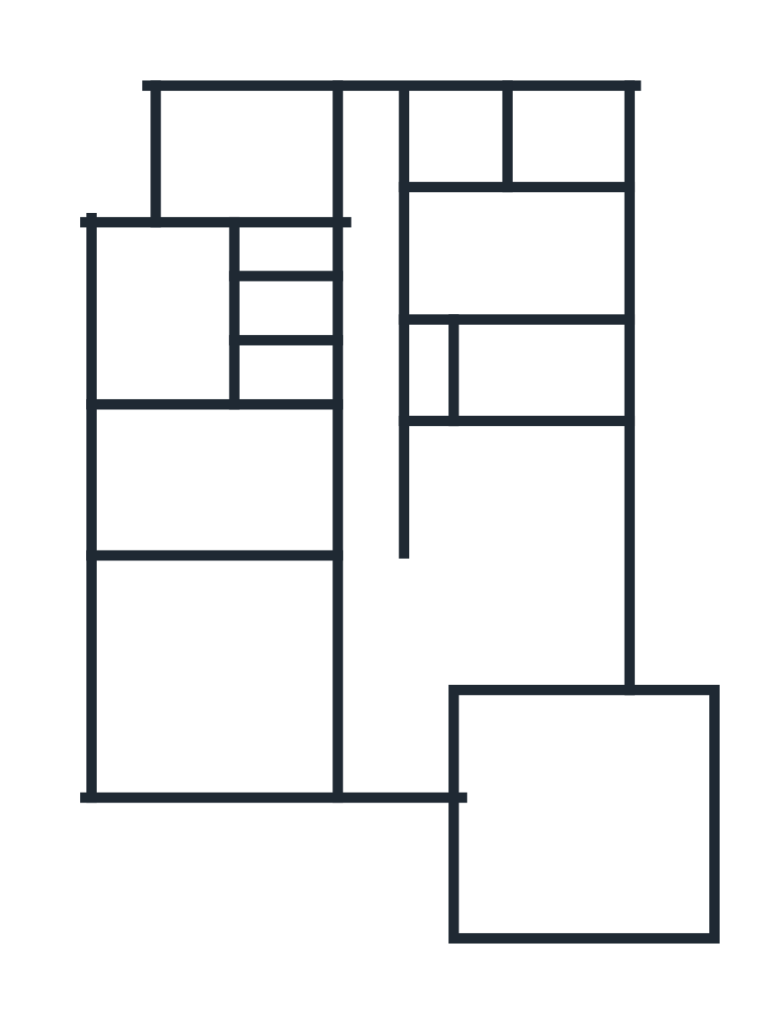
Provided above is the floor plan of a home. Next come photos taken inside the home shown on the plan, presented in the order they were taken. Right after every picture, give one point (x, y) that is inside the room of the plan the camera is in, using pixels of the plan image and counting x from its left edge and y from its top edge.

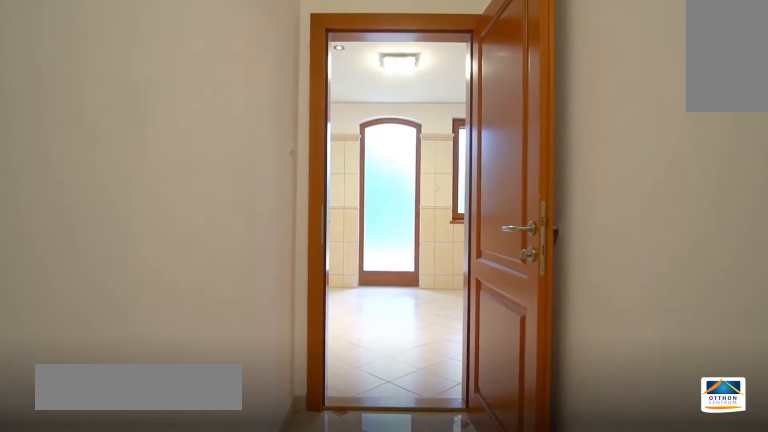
(293, 314)
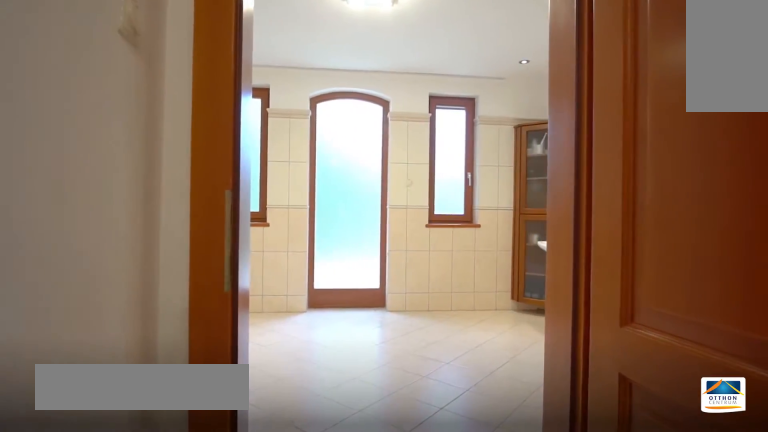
(292, 314)
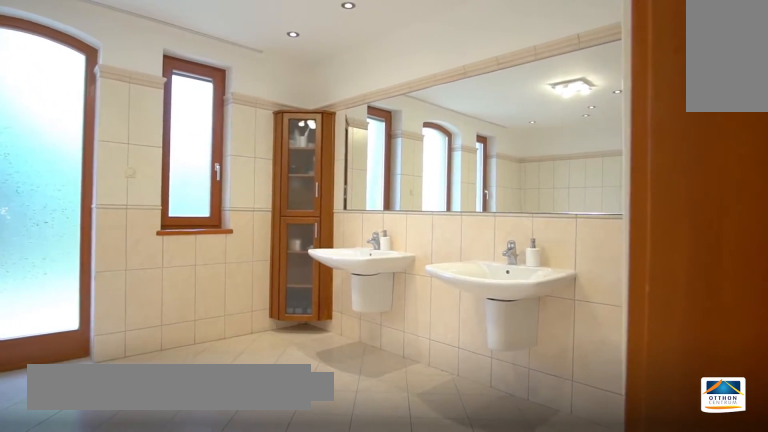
(167, 313)
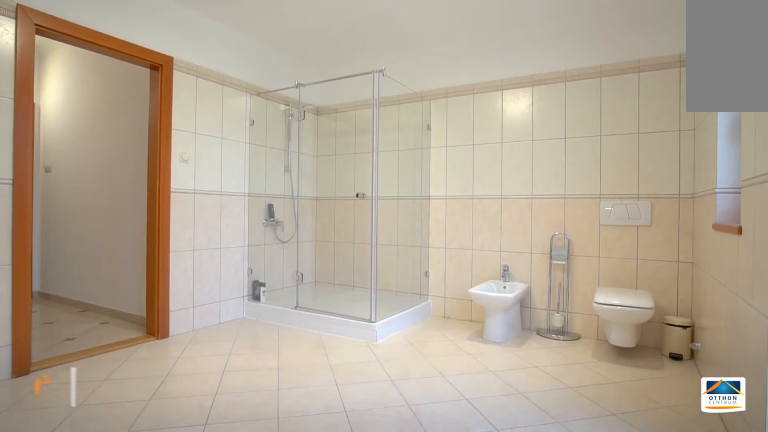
(166, 313)
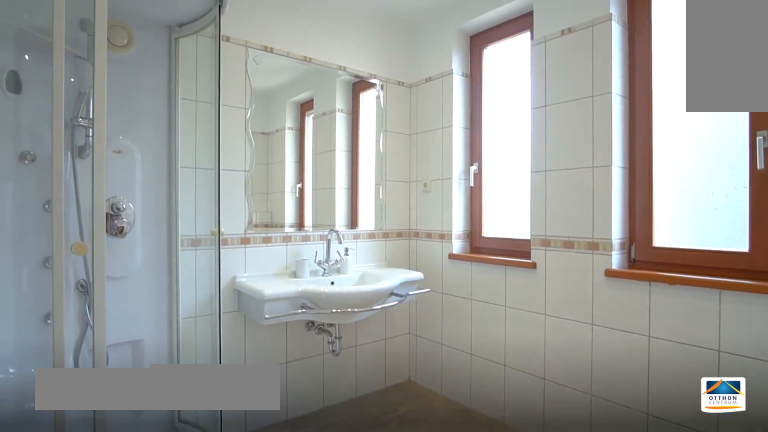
(577, 139)
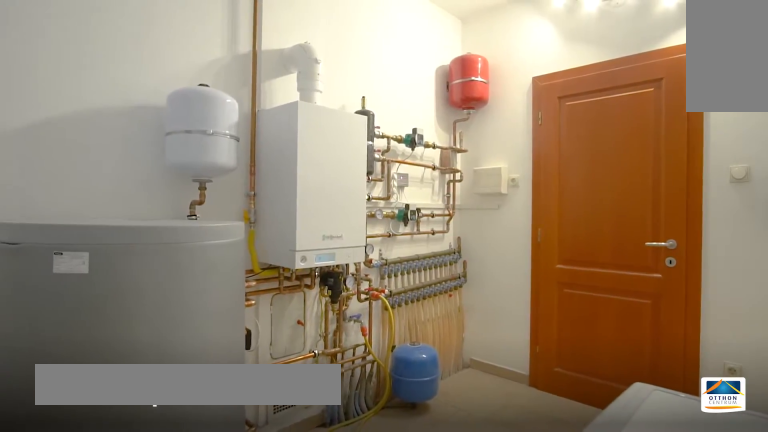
(536, 375)
